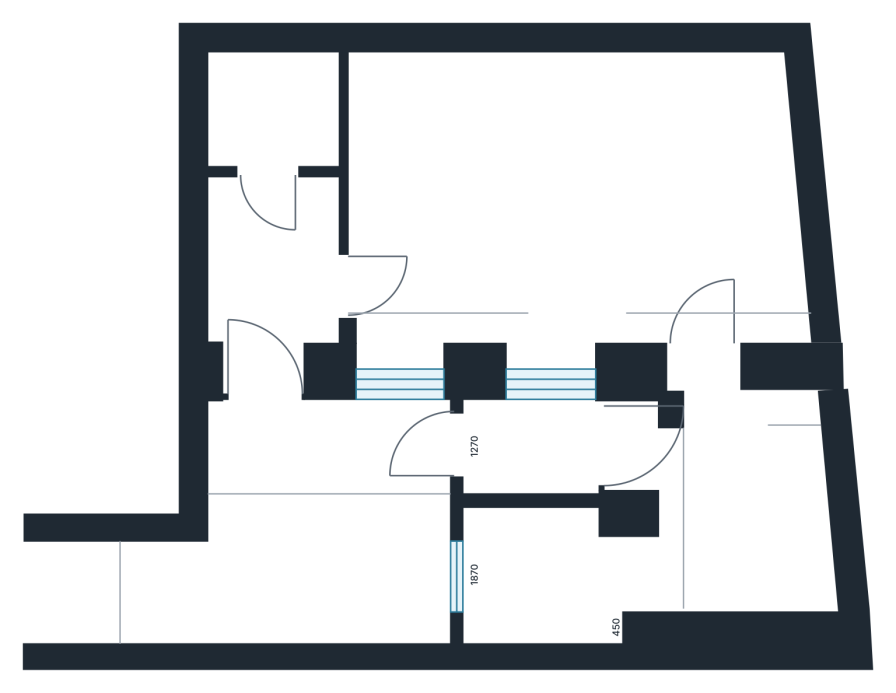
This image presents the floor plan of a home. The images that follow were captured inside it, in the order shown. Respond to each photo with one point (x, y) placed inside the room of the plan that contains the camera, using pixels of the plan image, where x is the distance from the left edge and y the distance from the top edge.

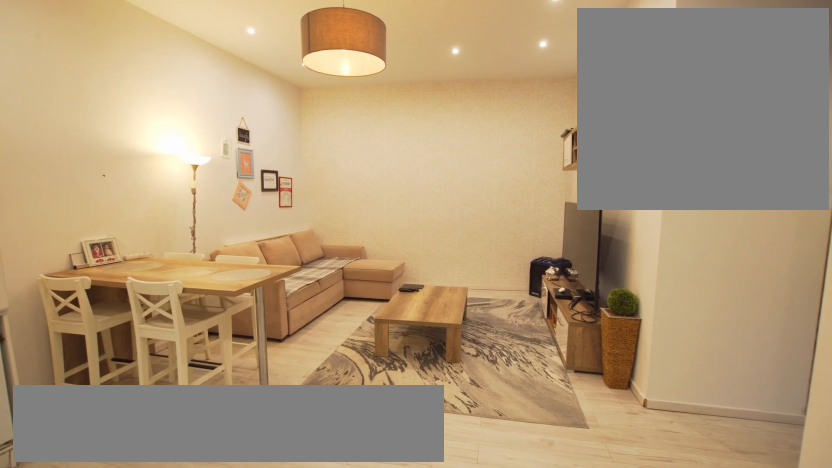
(578, 200)
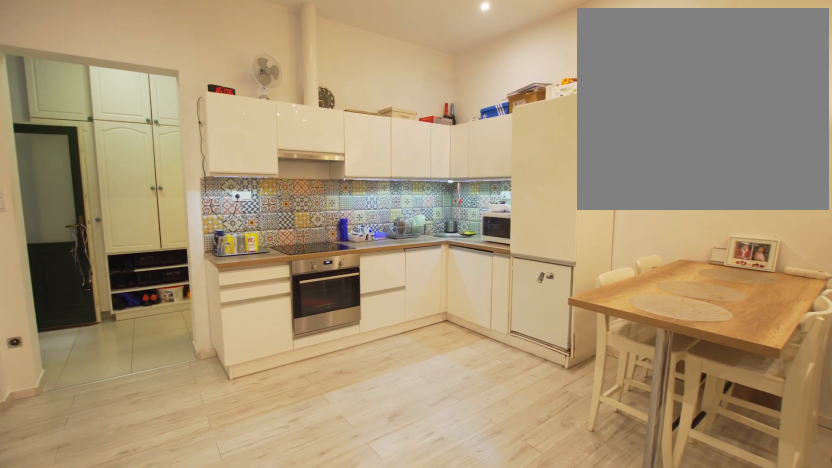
(578, 199)
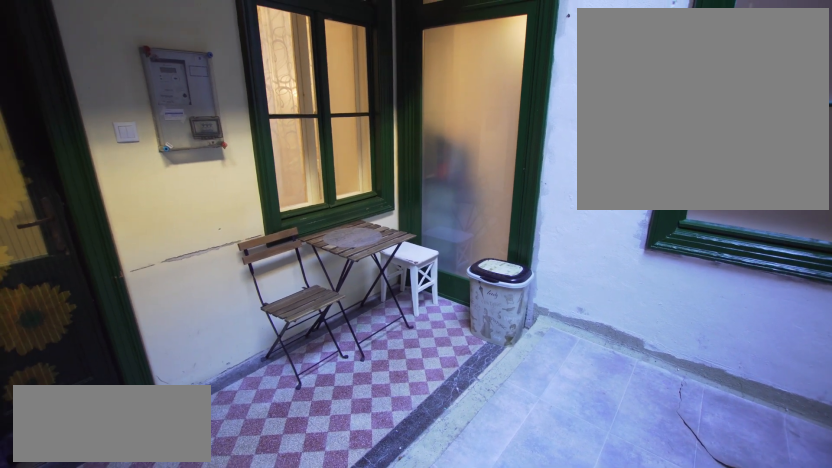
(311, 533)
